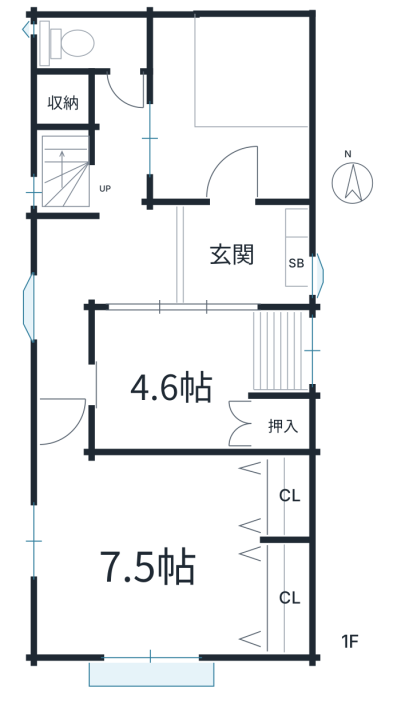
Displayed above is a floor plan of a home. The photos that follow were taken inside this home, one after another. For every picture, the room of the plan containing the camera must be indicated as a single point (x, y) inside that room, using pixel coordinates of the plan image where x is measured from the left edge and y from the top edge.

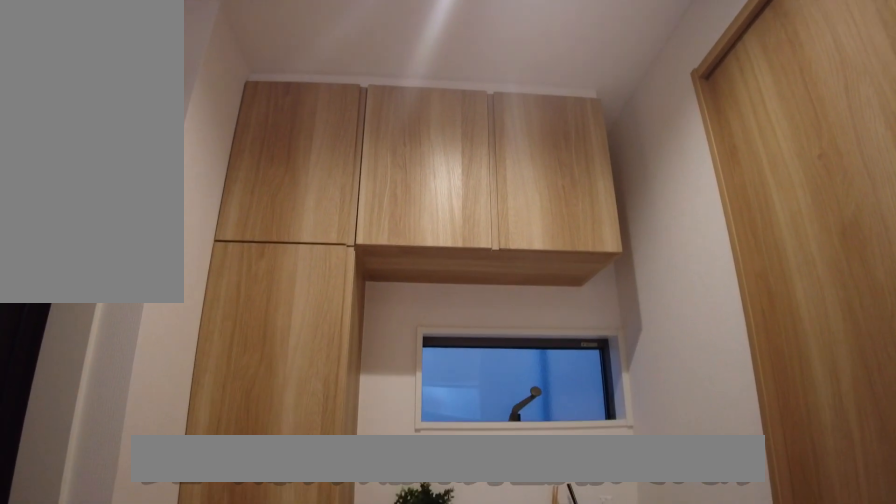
(220, 253)
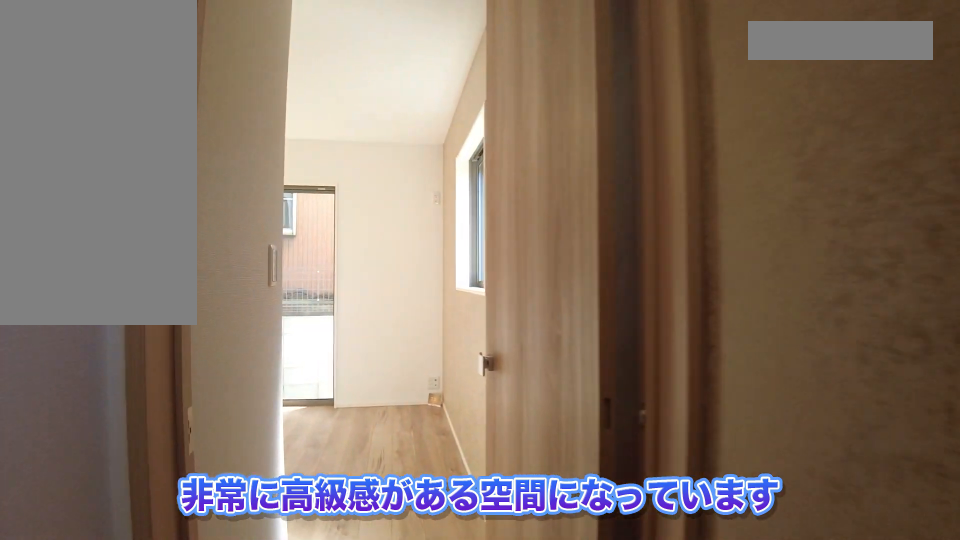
(89, 260)
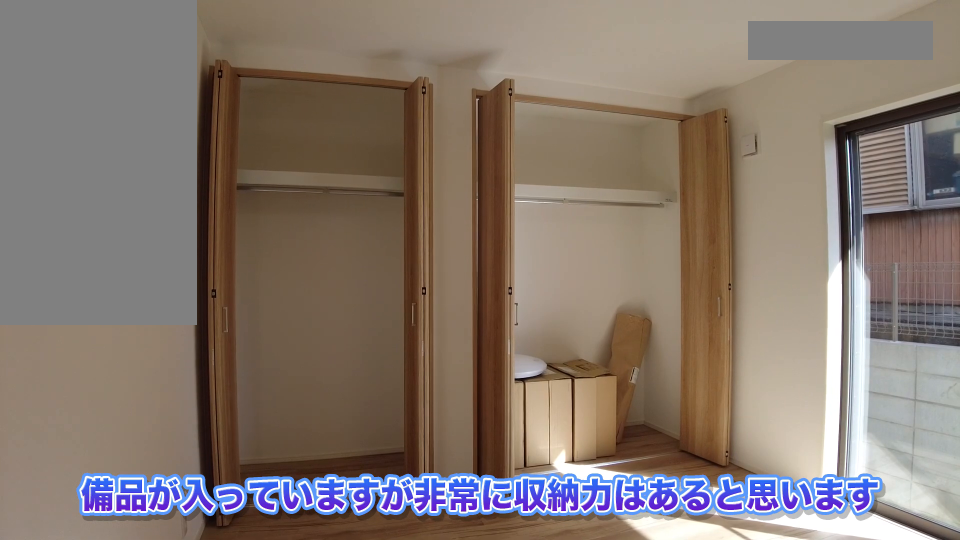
(162, 550)
